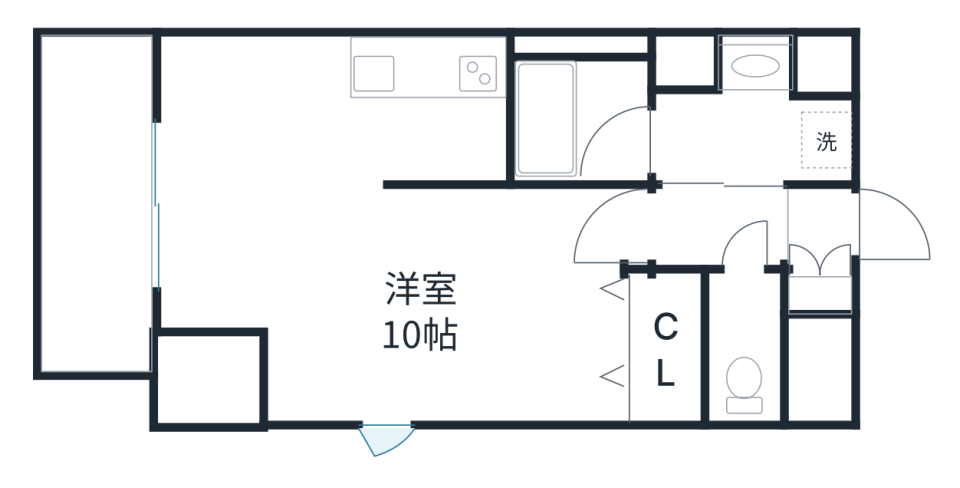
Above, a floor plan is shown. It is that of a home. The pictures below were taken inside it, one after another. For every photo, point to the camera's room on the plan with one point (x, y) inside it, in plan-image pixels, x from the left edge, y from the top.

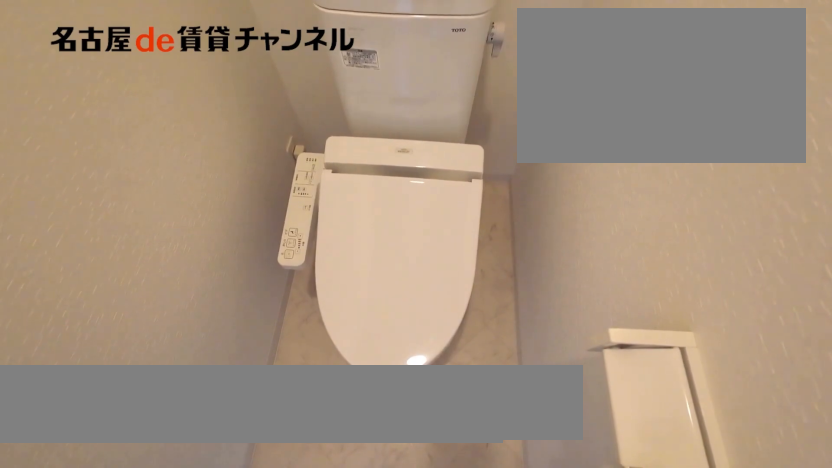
(748, 350)
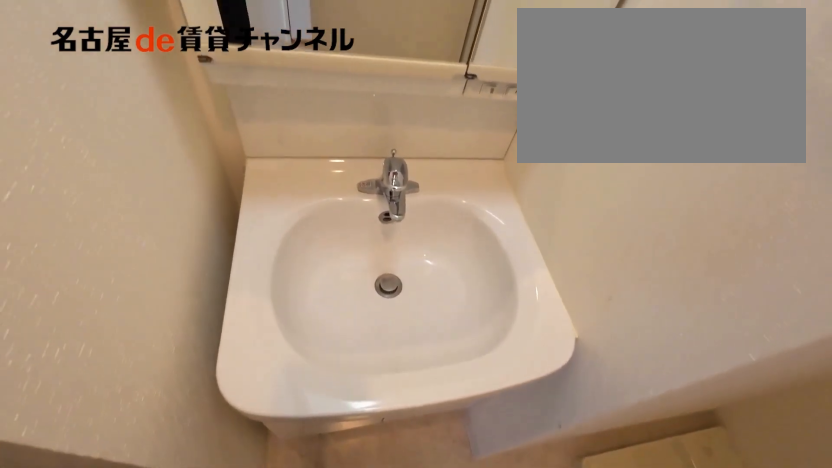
(750, 107)
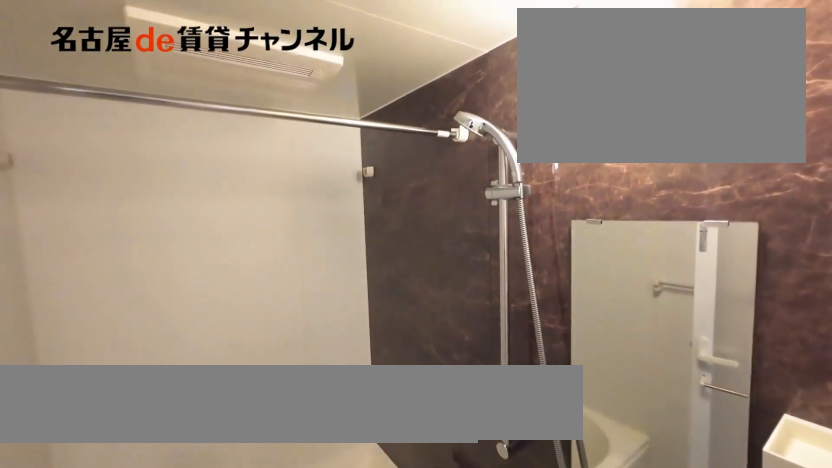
(584, 107)
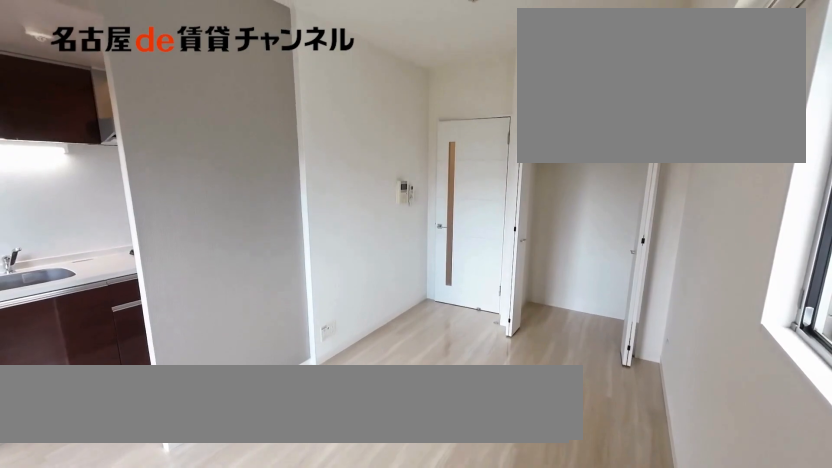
(436, 321)
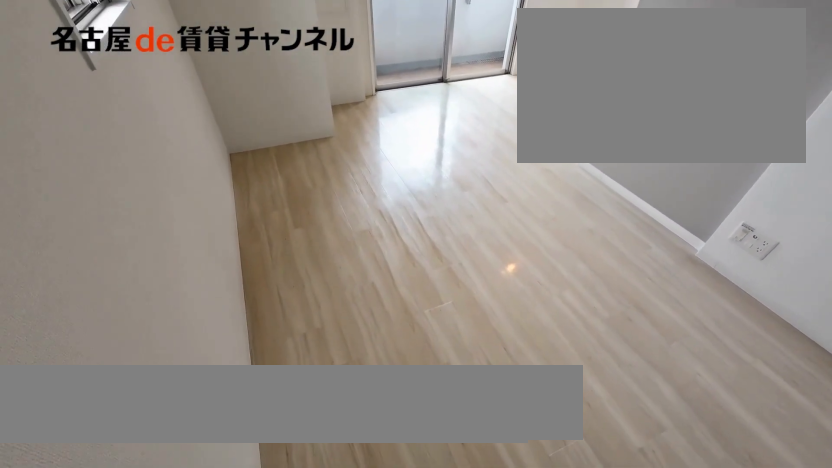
(436, 321)
